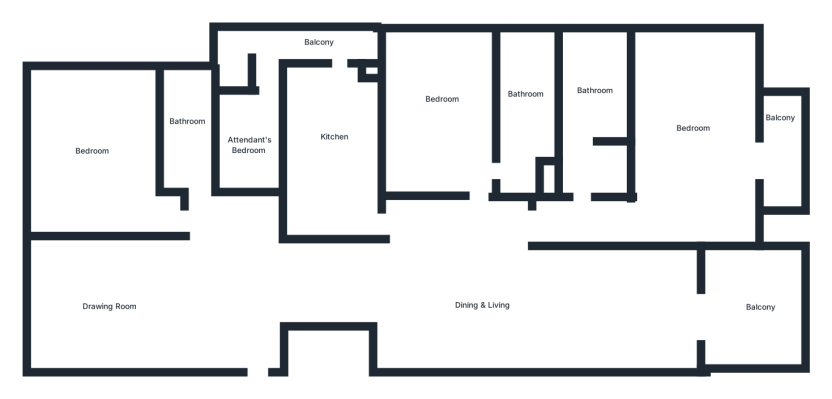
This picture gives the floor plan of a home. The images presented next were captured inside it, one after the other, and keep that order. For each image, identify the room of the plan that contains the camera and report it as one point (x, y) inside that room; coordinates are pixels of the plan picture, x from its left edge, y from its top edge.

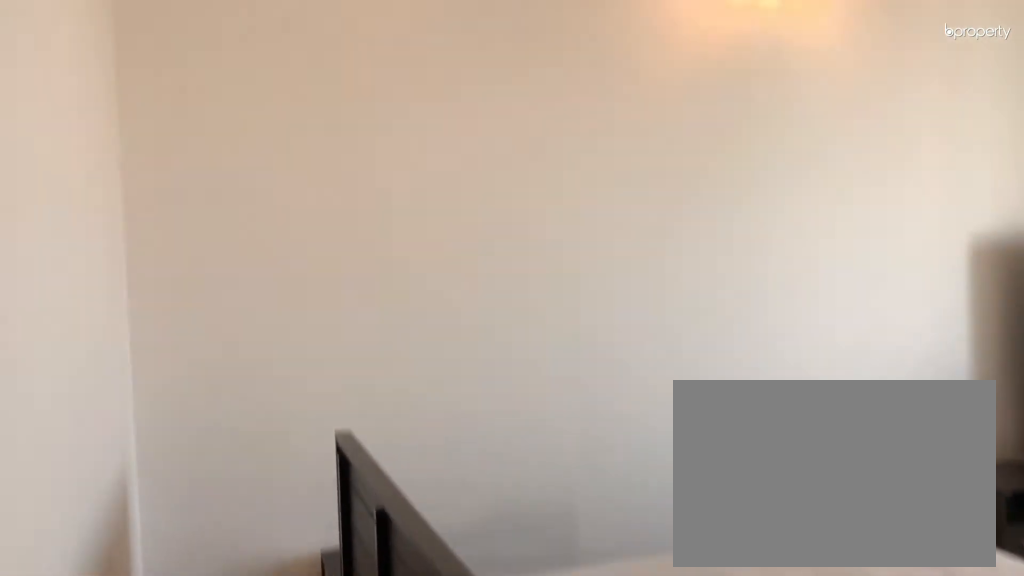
(438, 103)
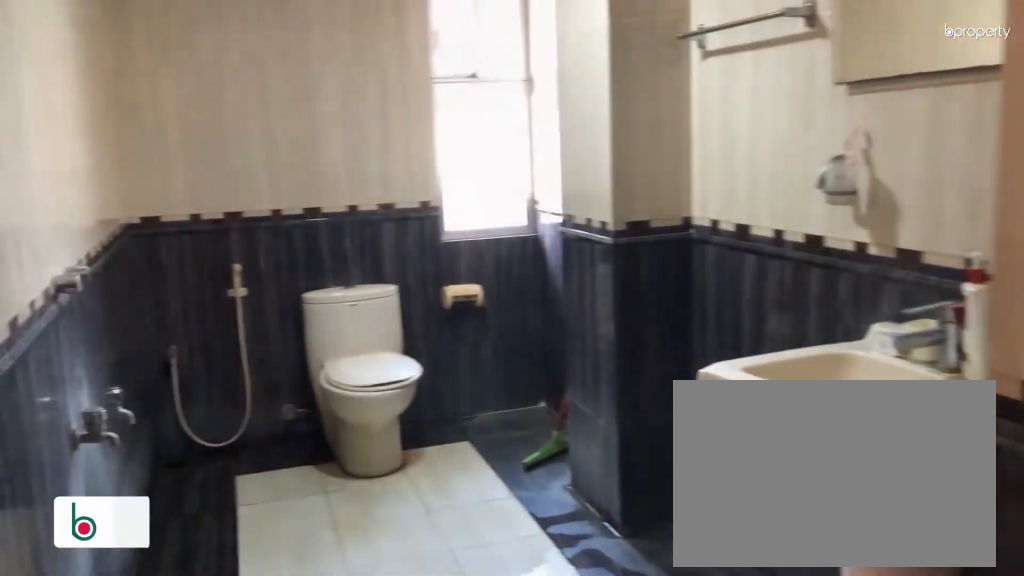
(528, 82)
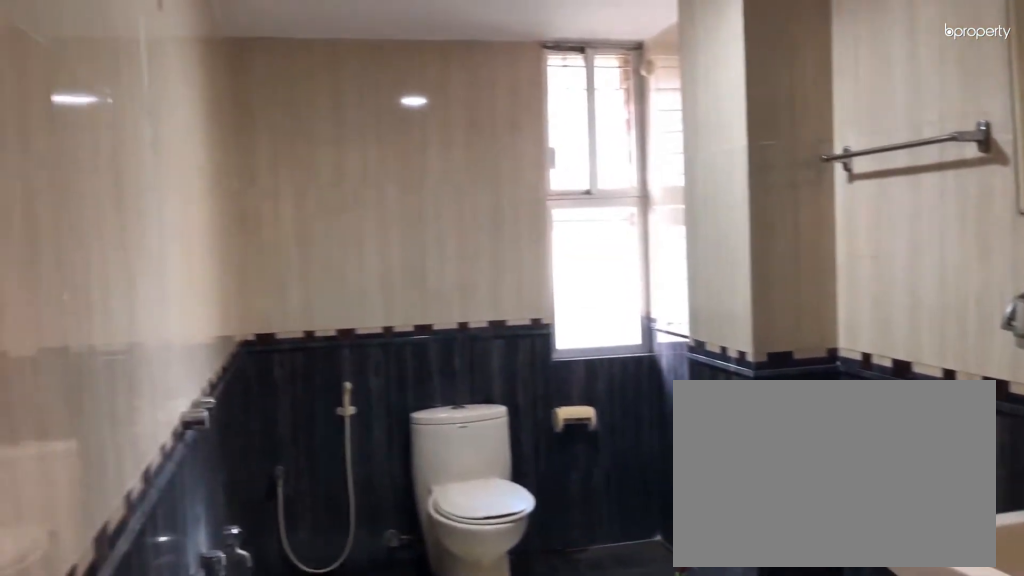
(528, 82)
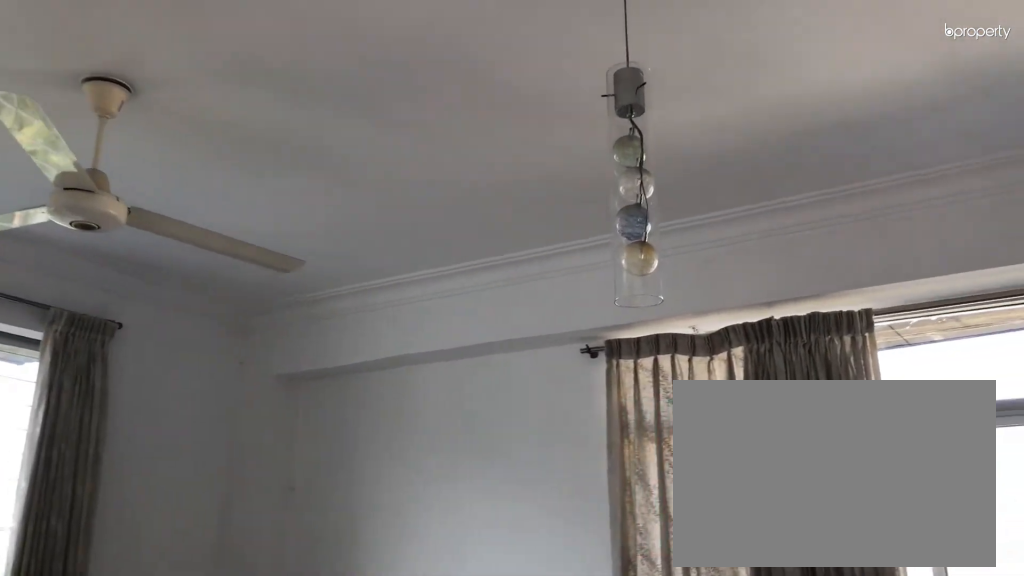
(695, 119)
